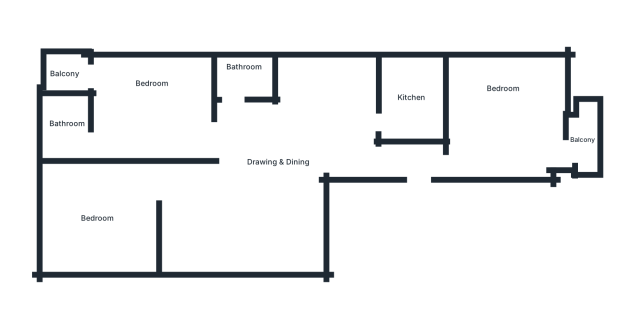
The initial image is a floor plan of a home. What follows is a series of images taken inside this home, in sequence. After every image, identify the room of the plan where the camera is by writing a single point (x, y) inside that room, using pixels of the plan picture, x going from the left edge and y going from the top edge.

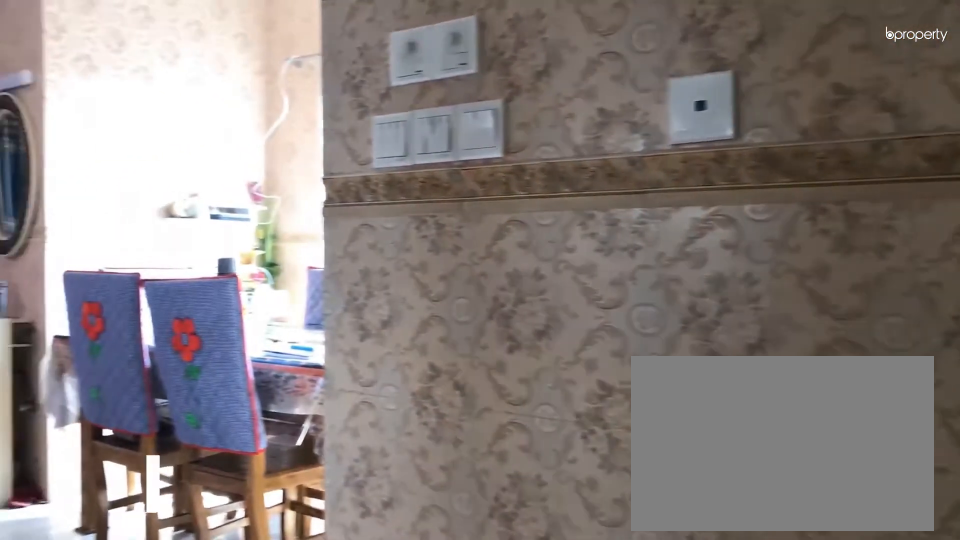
(374, 157)
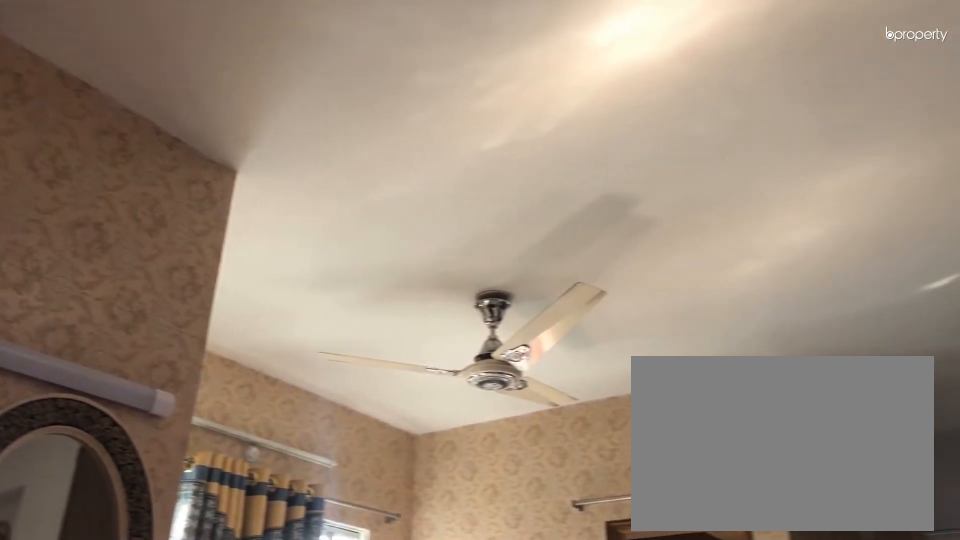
(285, 163)
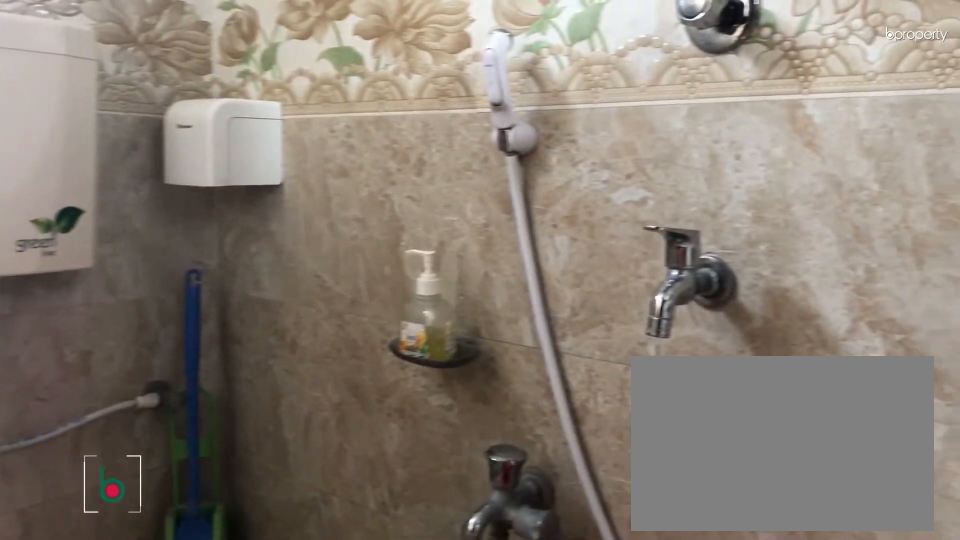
(242, 83)
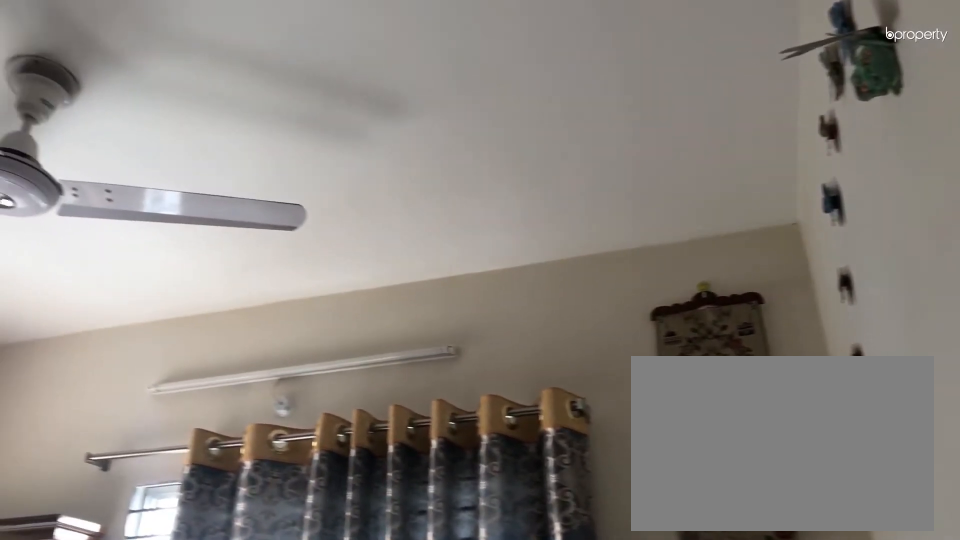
(151, 102)
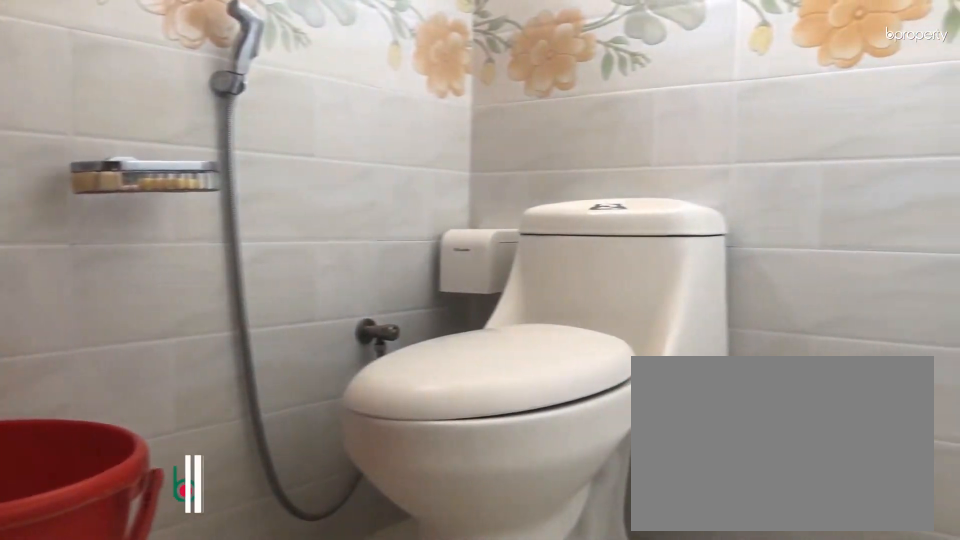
(67, 123)
